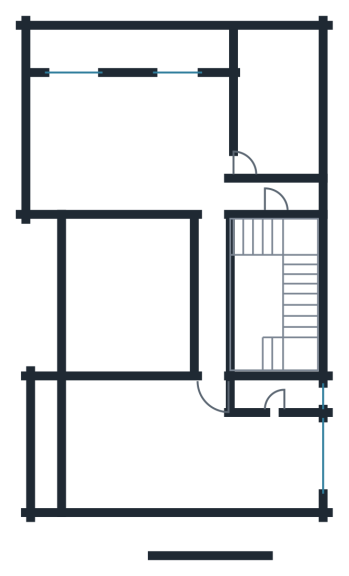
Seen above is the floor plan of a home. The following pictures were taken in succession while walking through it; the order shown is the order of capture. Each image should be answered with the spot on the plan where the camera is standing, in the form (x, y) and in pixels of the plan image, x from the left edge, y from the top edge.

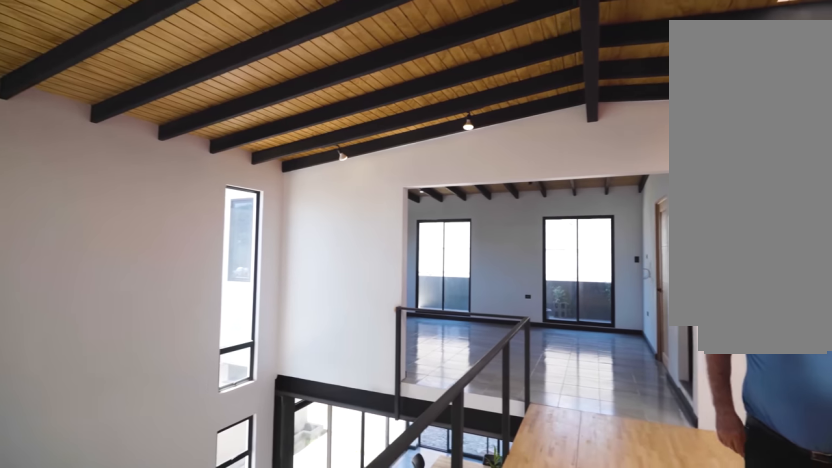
(211, 349)
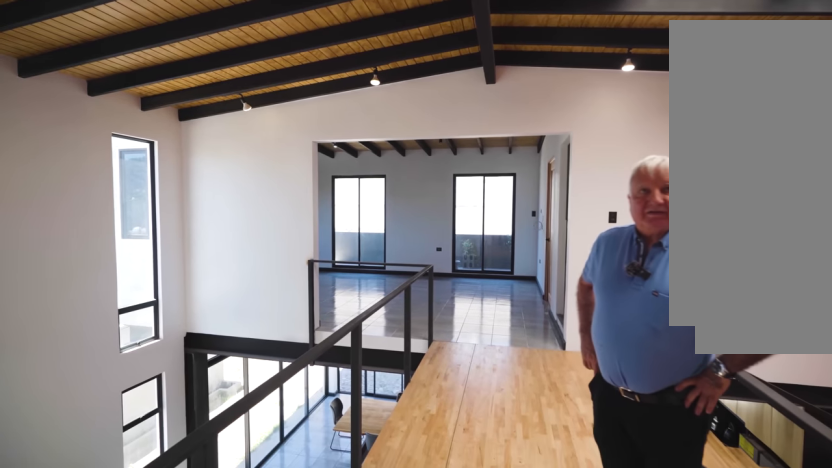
(211, 353)
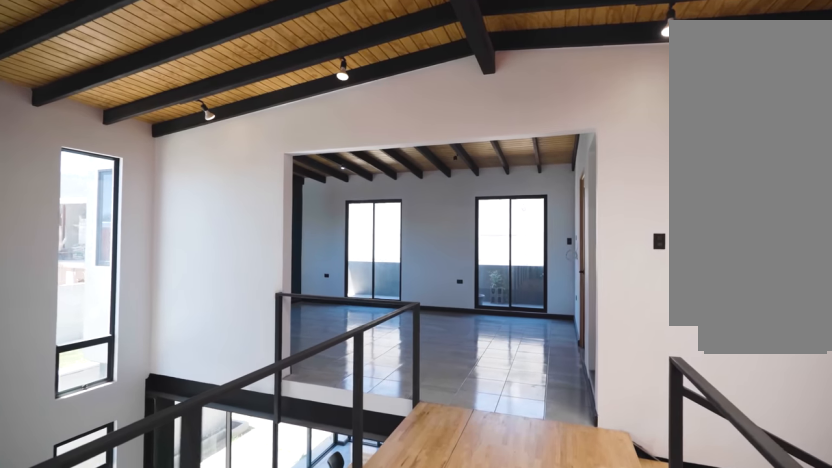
(212, 354)
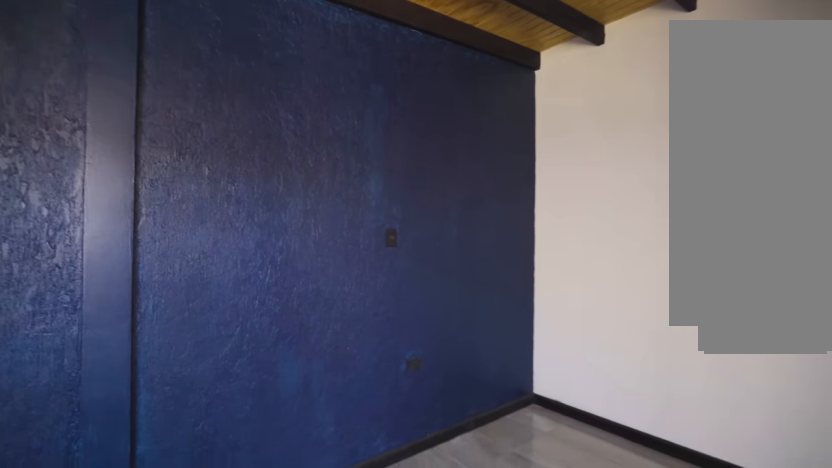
(262, 54)
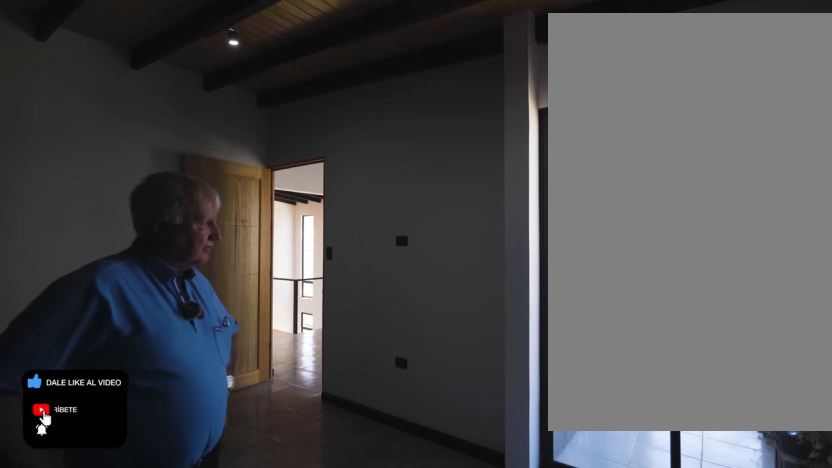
(302, 72)
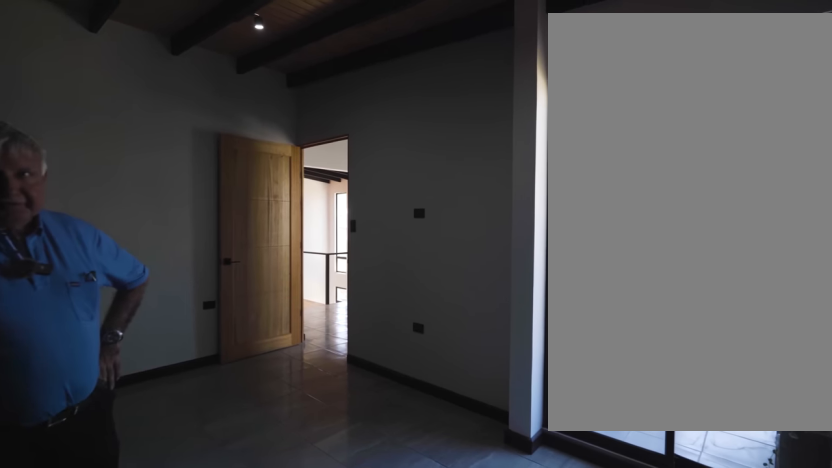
(303, 63)
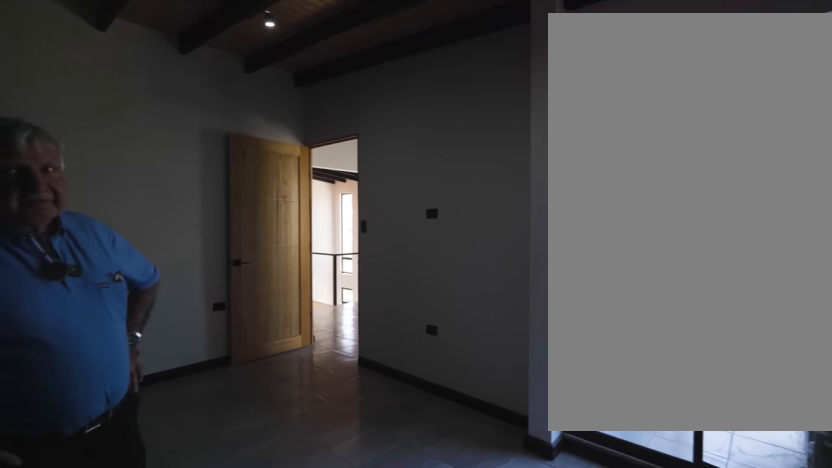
(303, 63)
